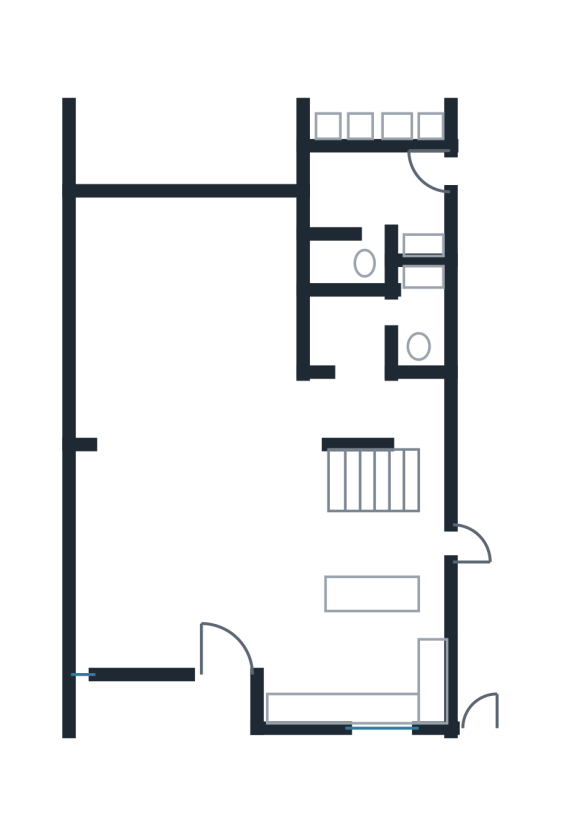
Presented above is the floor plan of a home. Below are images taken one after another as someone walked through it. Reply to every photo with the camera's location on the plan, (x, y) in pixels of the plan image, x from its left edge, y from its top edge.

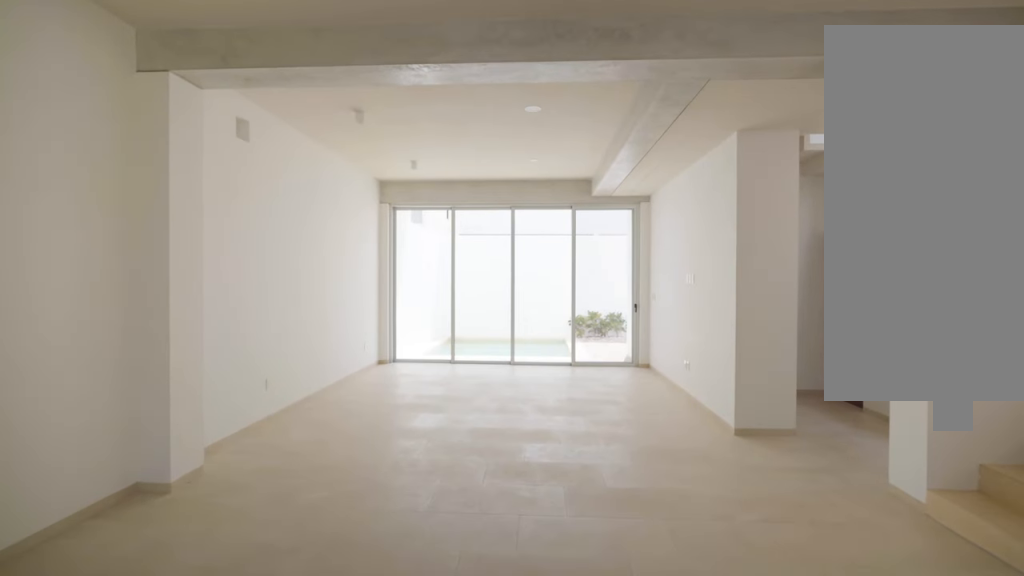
(205, 653)
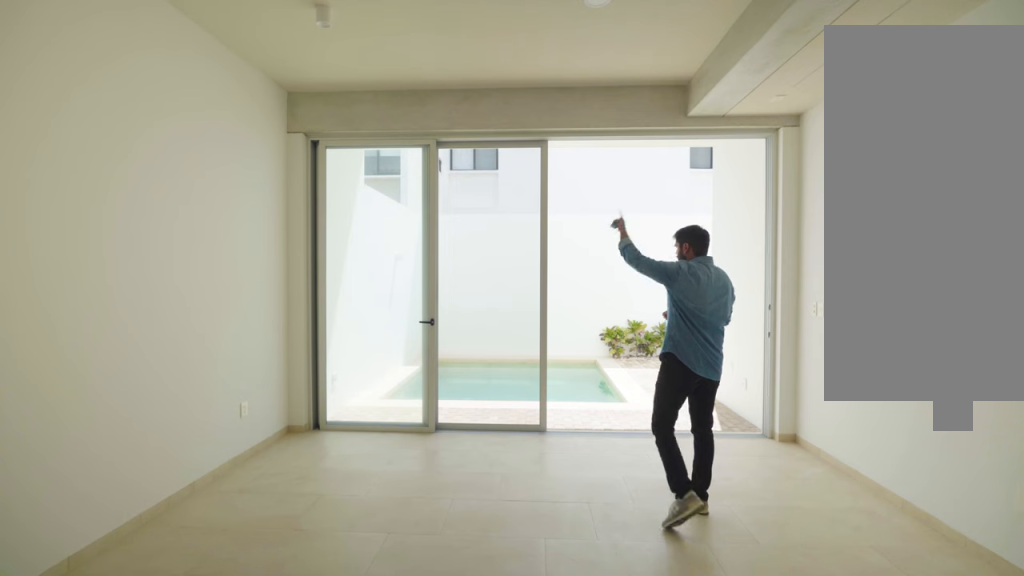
(182, 345)
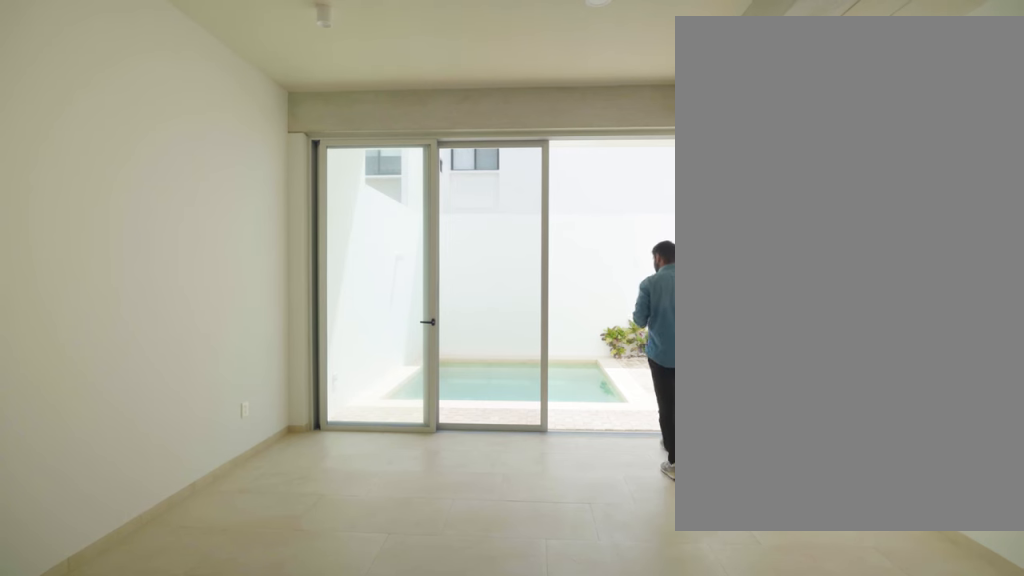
(182, 345)
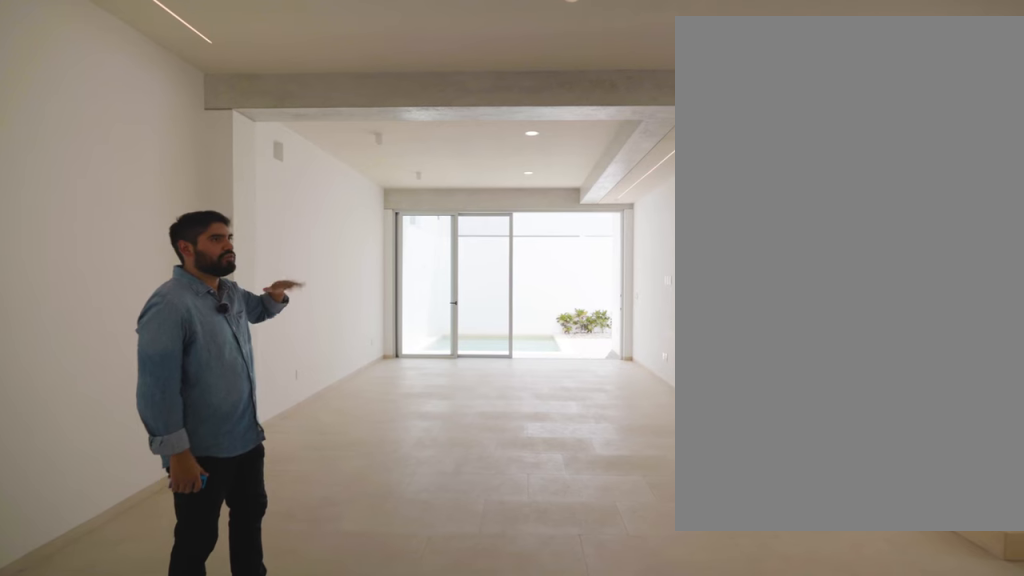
(184, 548)
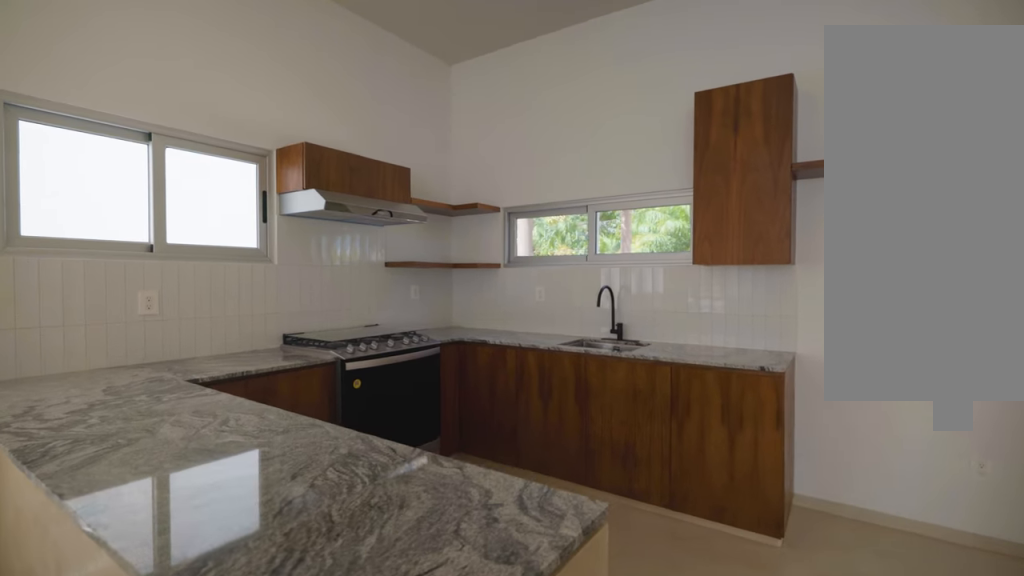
(313, 543)
